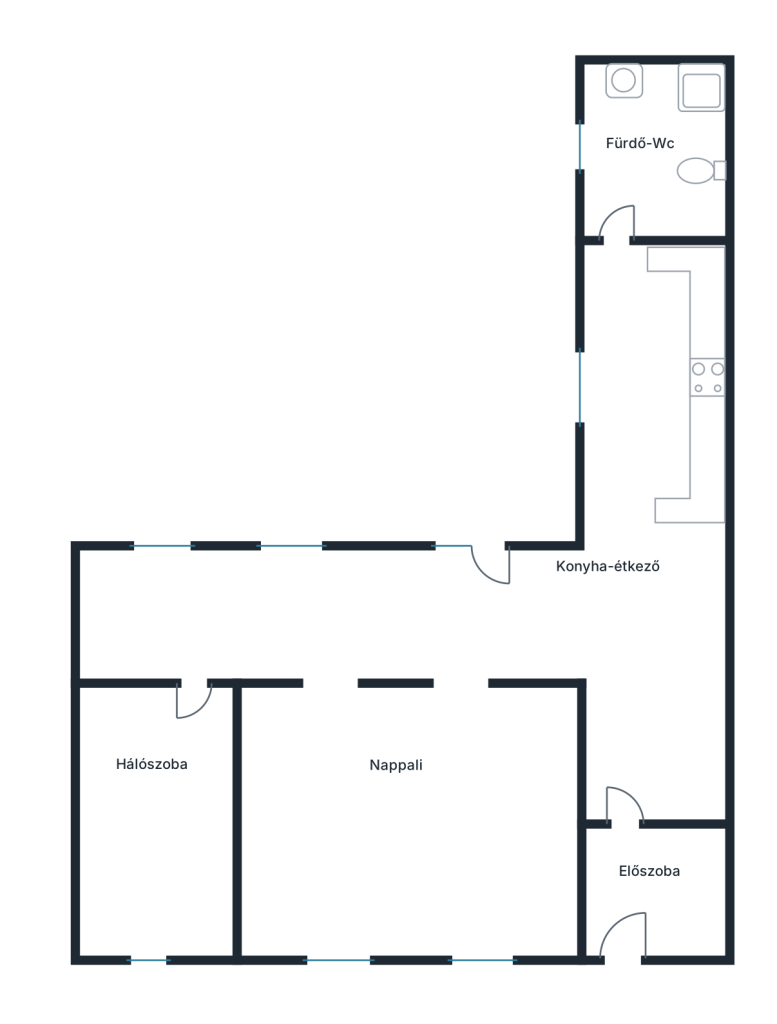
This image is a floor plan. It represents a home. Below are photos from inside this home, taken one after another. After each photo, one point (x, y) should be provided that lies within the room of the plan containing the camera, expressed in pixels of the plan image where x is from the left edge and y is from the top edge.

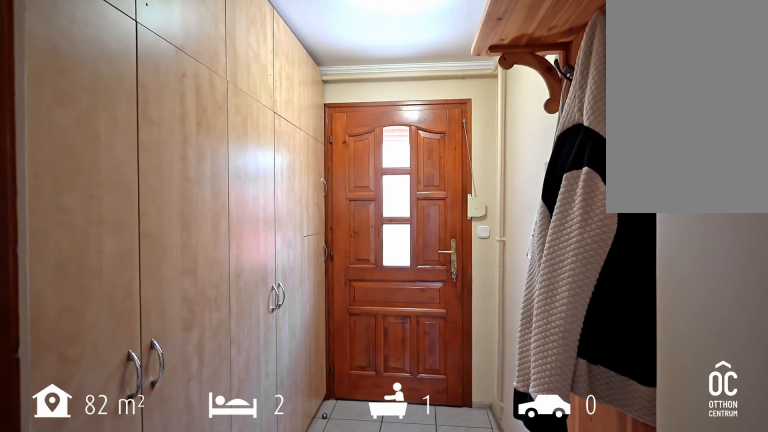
(652, 884)
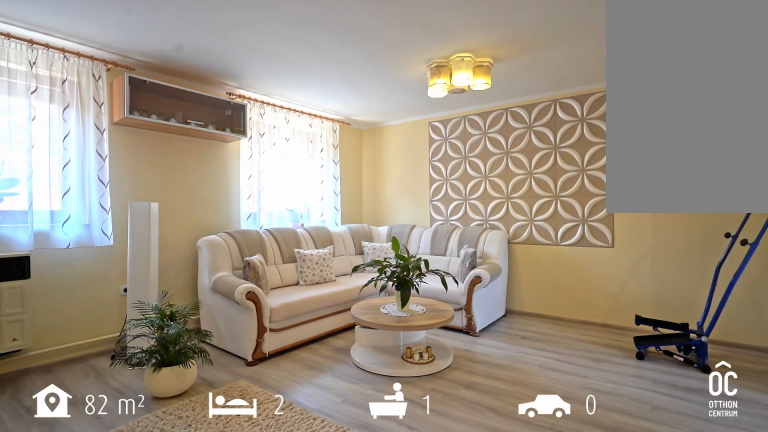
(398, 823)
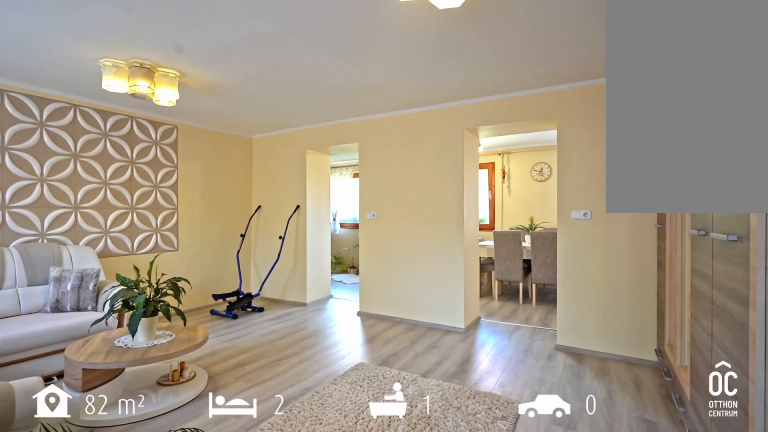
(398, 823)
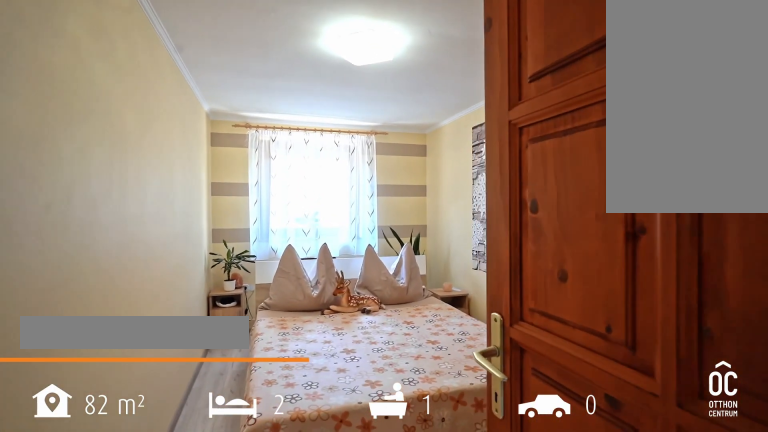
(158, 831)
